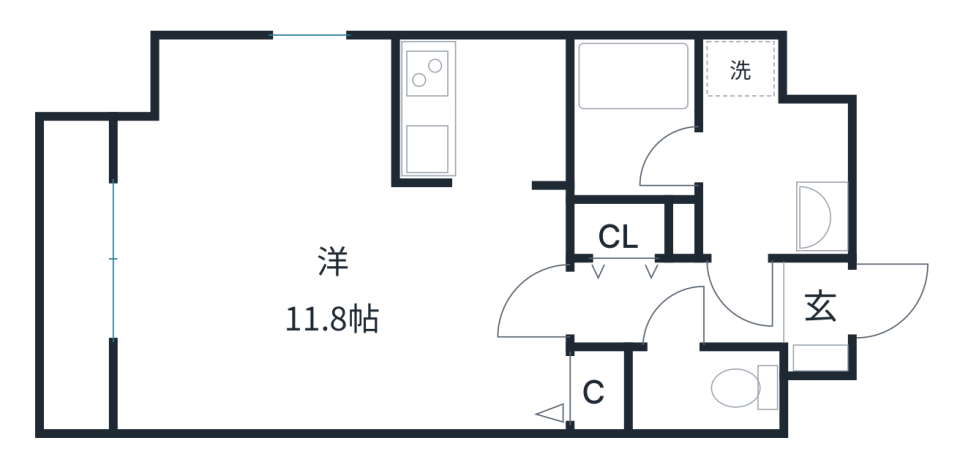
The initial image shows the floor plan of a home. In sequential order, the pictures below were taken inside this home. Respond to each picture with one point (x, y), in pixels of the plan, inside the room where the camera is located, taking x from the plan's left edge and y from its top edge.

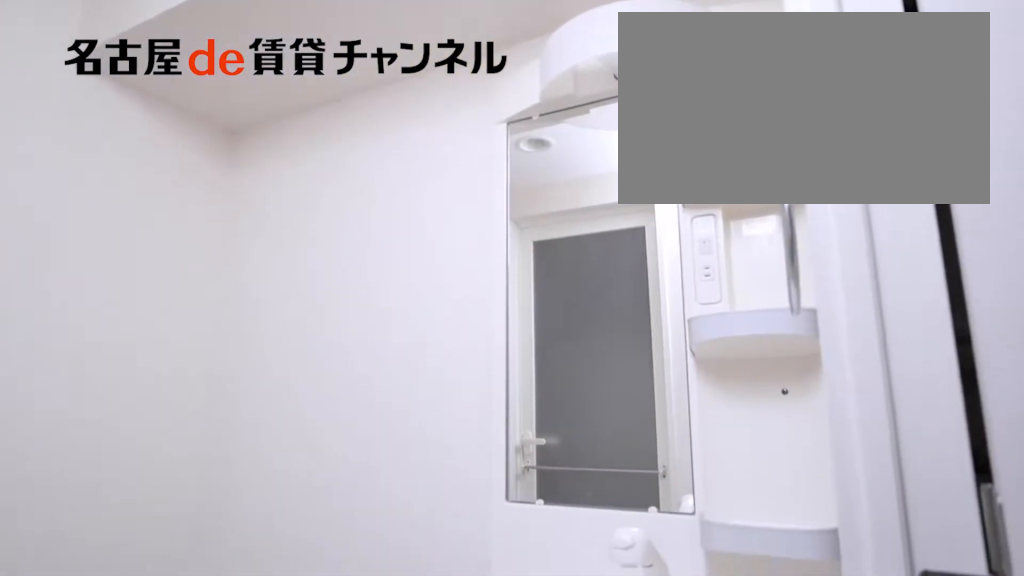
(771, 151)
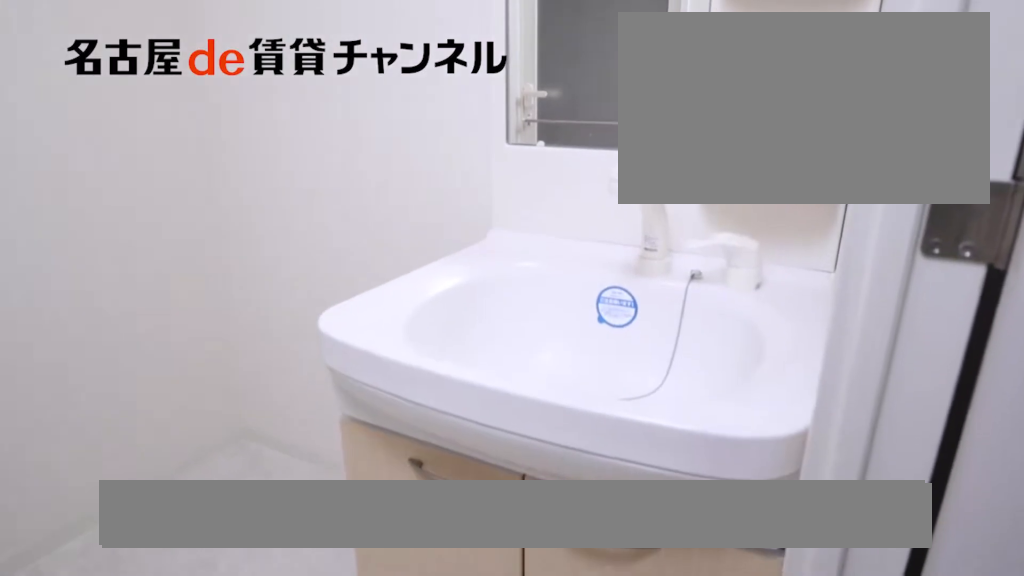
(771, 151)
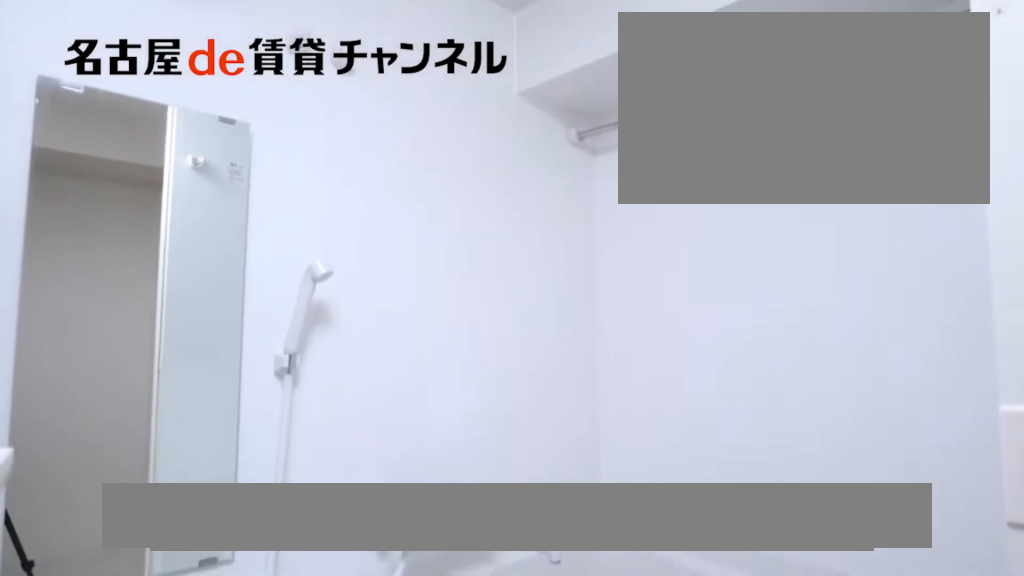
(633, 120)
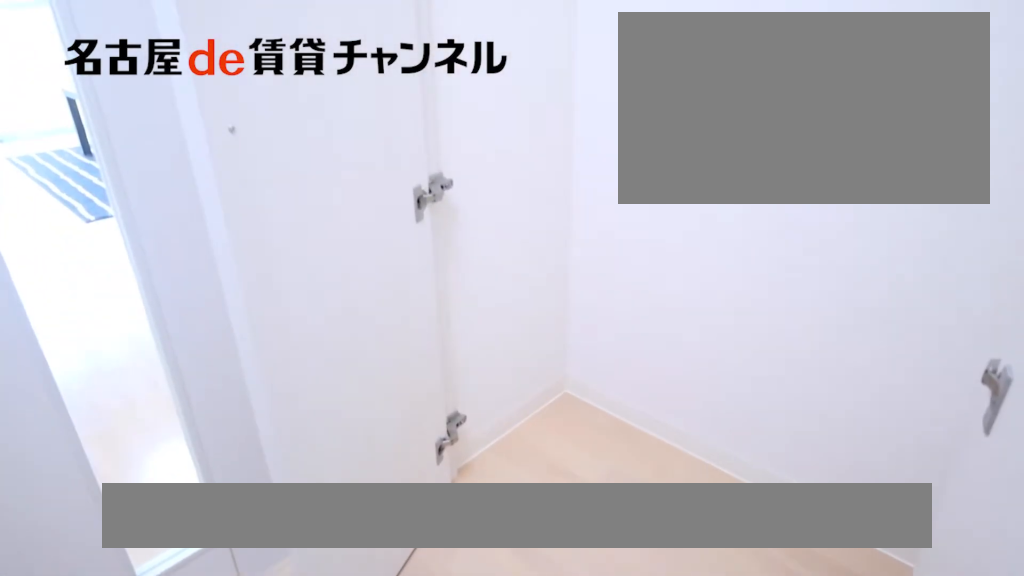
(622, 236)
